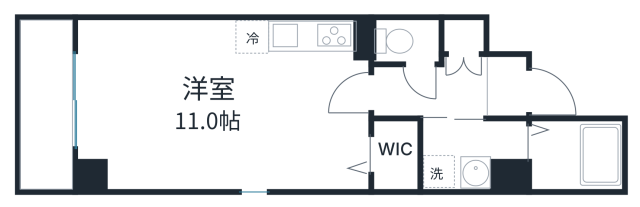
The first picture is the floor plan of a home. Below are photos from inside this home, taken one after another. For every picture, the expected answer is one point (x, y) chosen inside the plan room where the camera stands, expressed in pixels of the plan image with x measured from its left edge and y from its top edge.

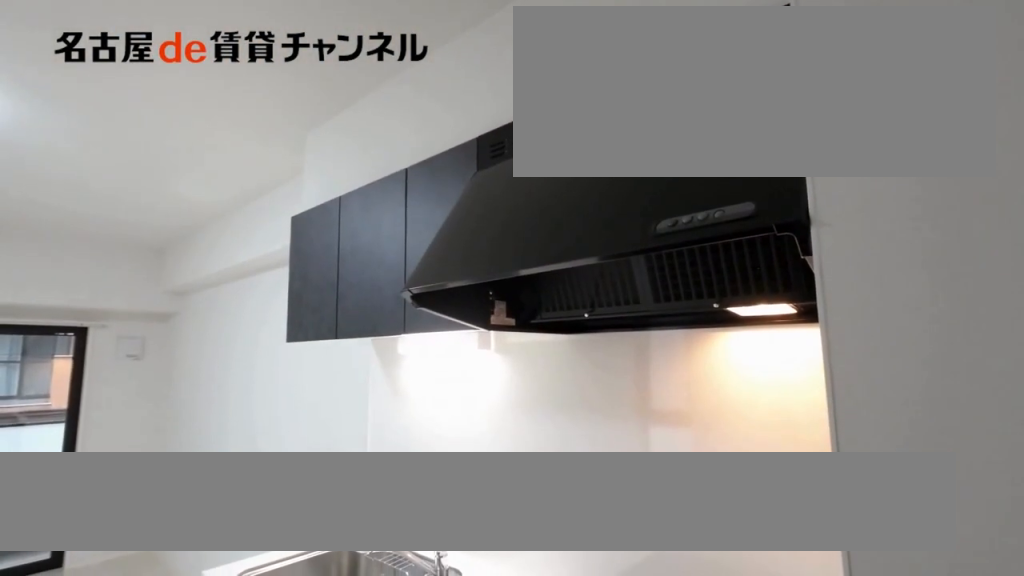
(304, 44)
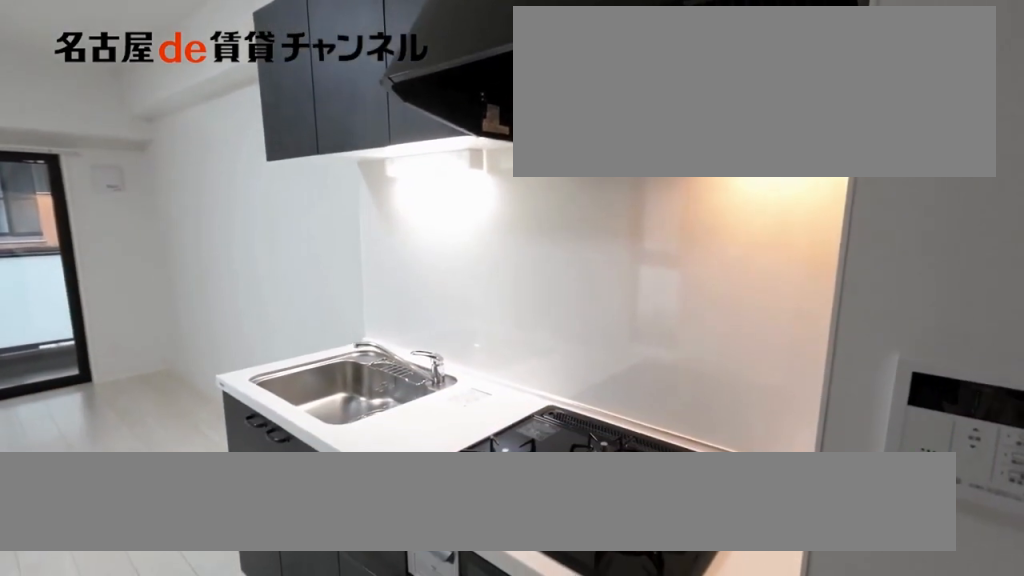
(304, 44)
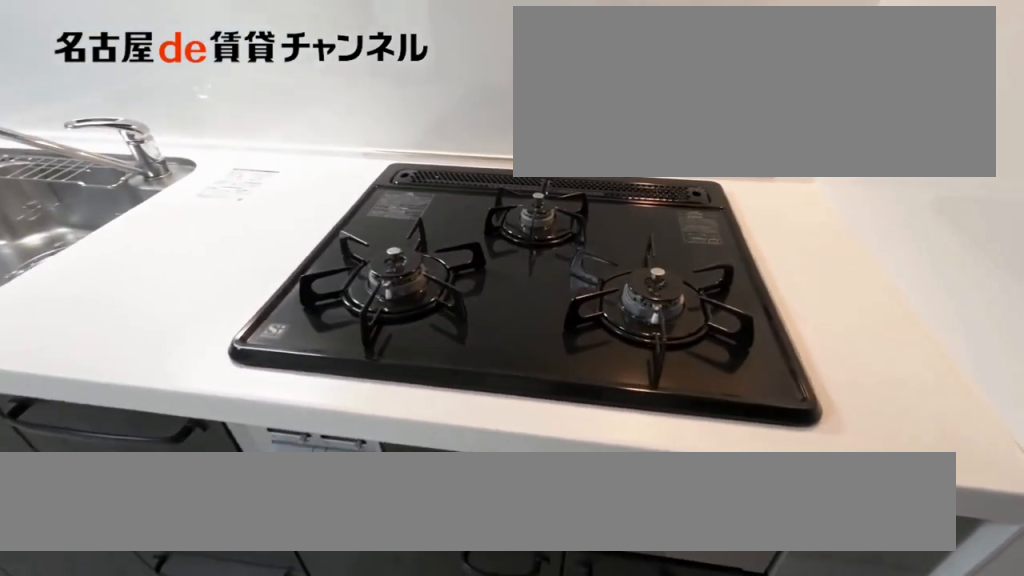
(304, 44)
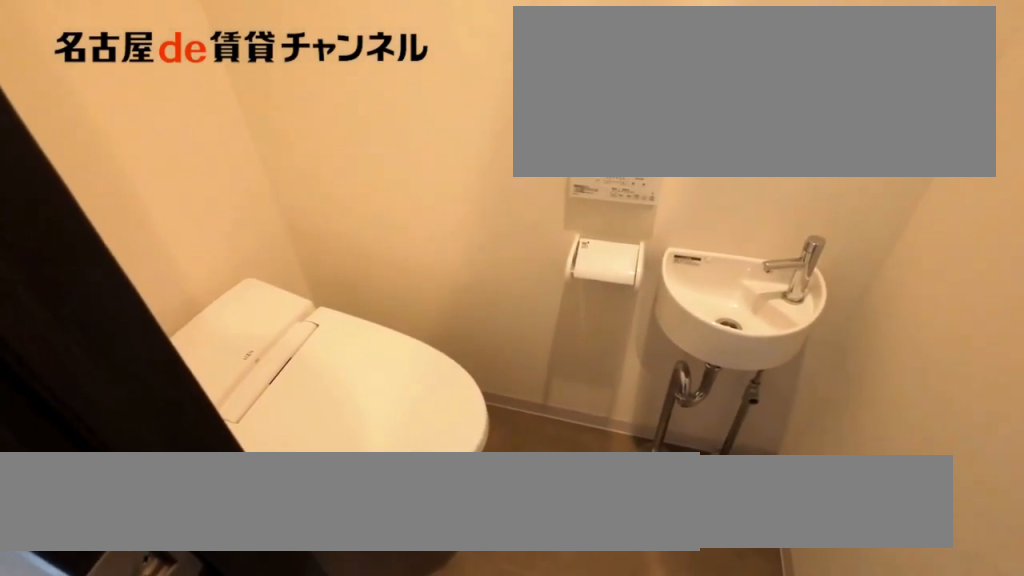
(409, 43)
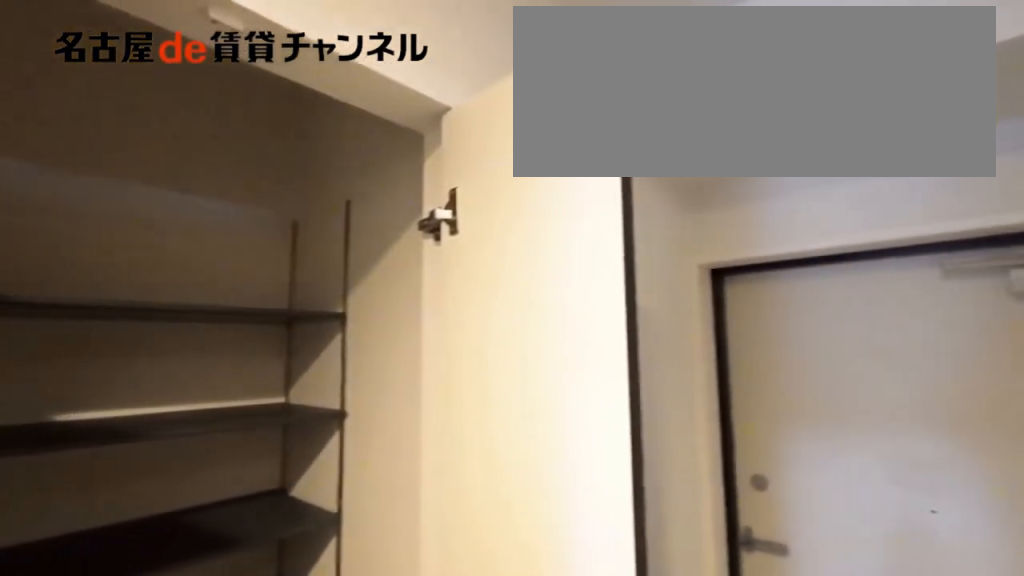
(462, 37)
